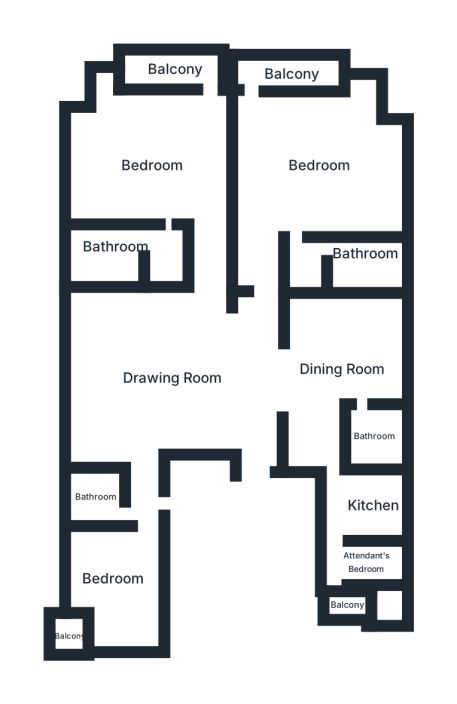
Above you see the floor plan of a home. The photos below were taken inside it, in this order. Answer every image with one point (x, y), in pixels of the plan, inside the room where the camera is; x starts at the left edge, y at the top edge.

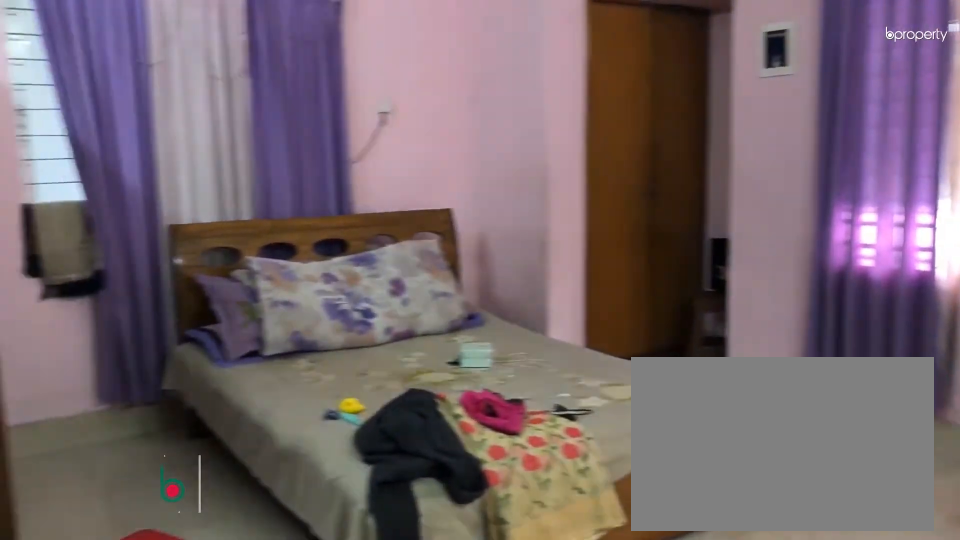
(154, 167)
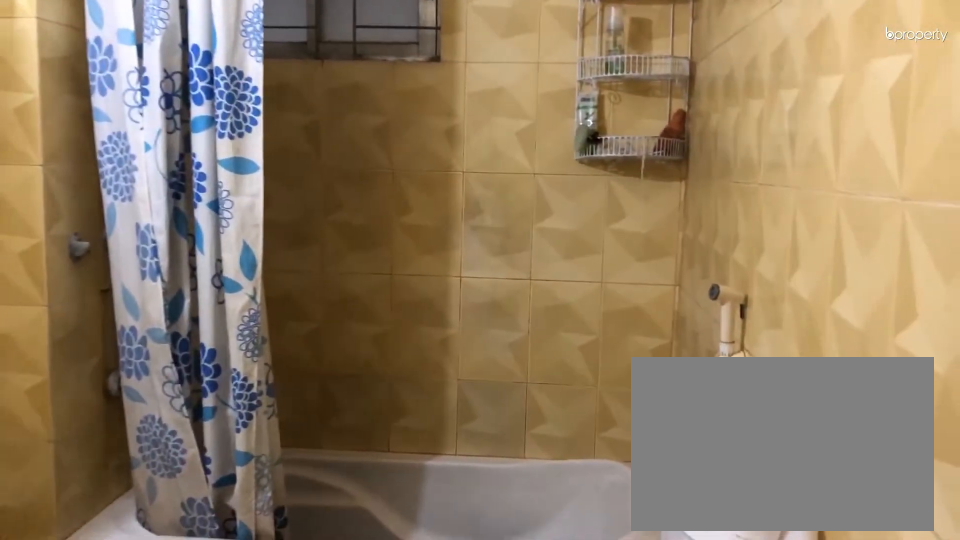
(116, 257)
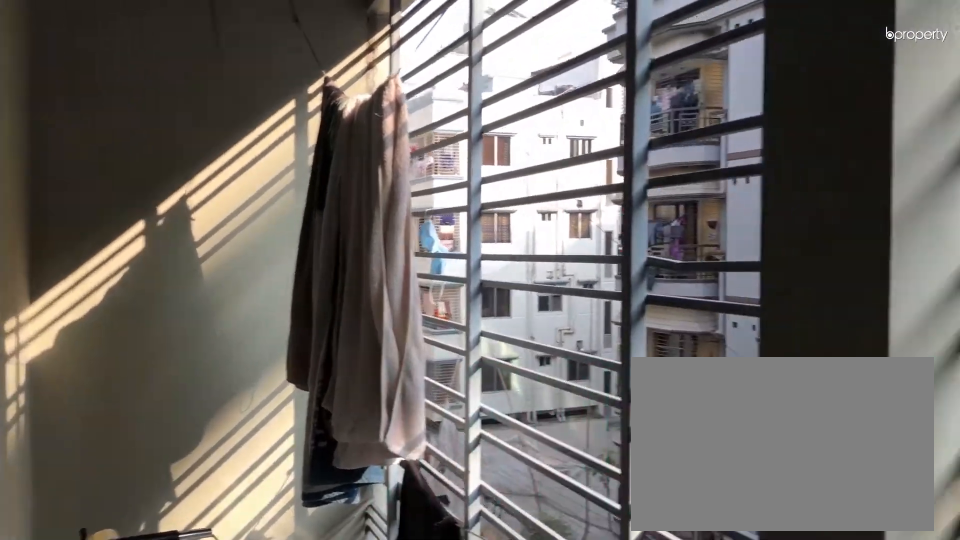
(178, 71)
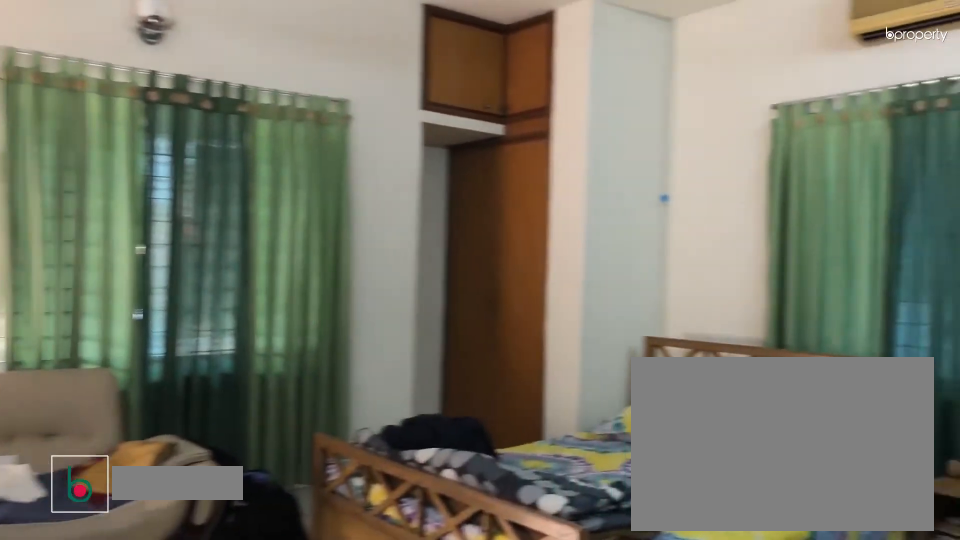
(319, 167)
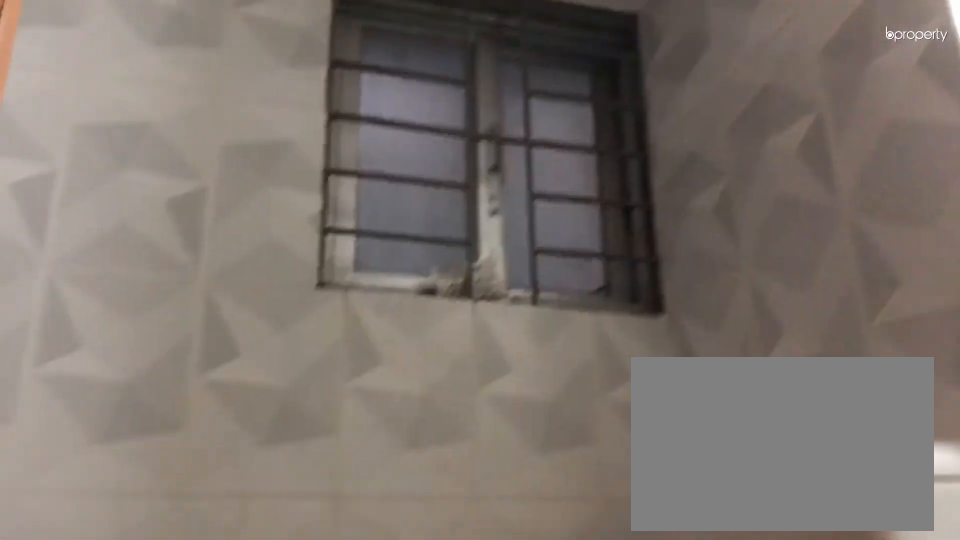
(94, 501)
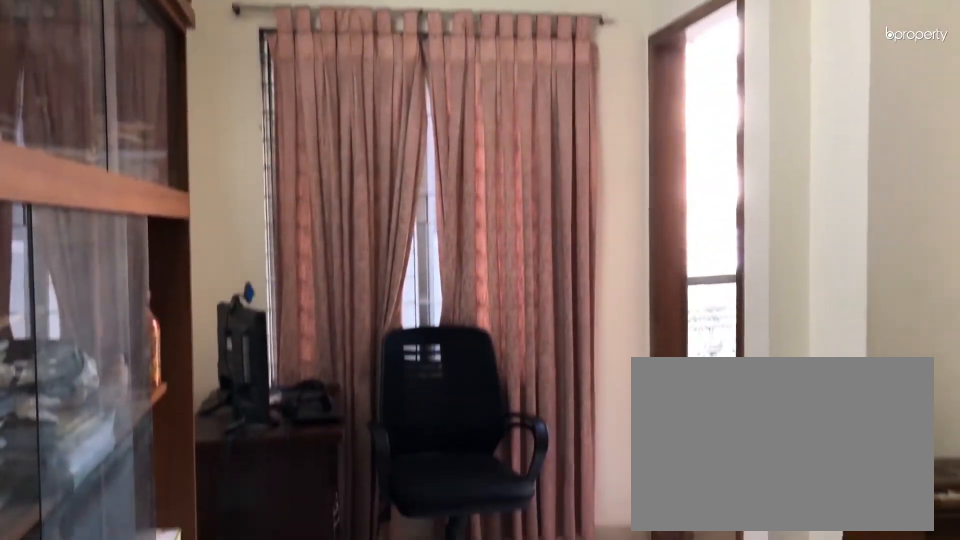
(115, 580)
